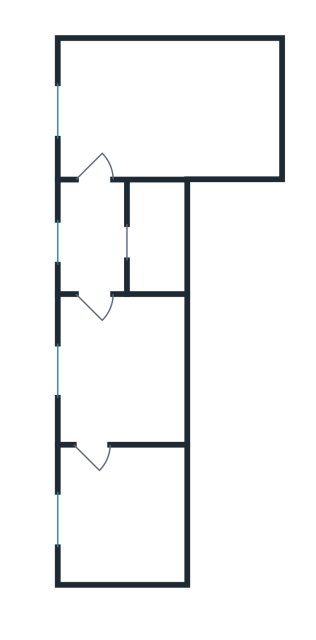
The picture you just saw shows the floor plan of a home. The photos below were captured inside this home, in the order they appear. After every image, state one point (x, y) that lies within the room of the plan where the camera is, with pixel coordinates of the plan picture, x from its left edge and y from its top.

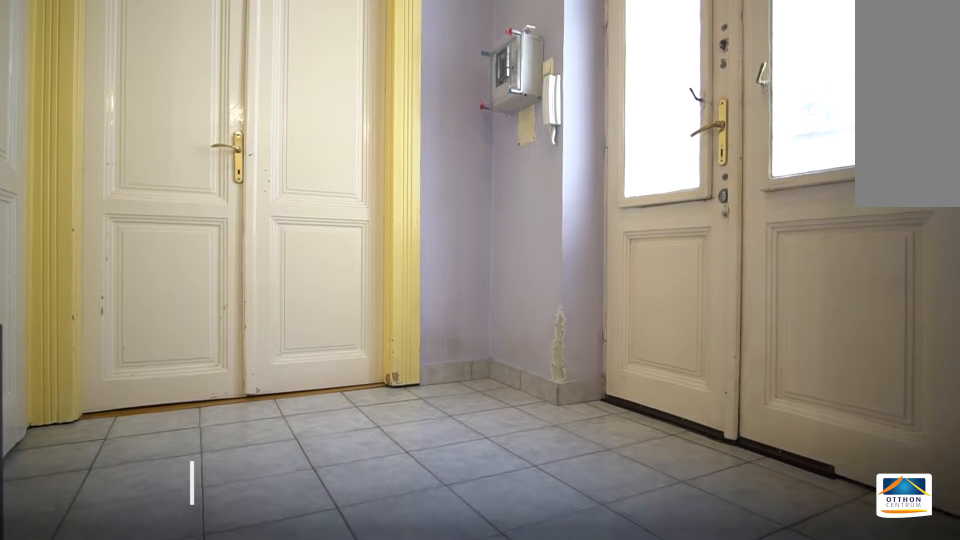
(96, 238)
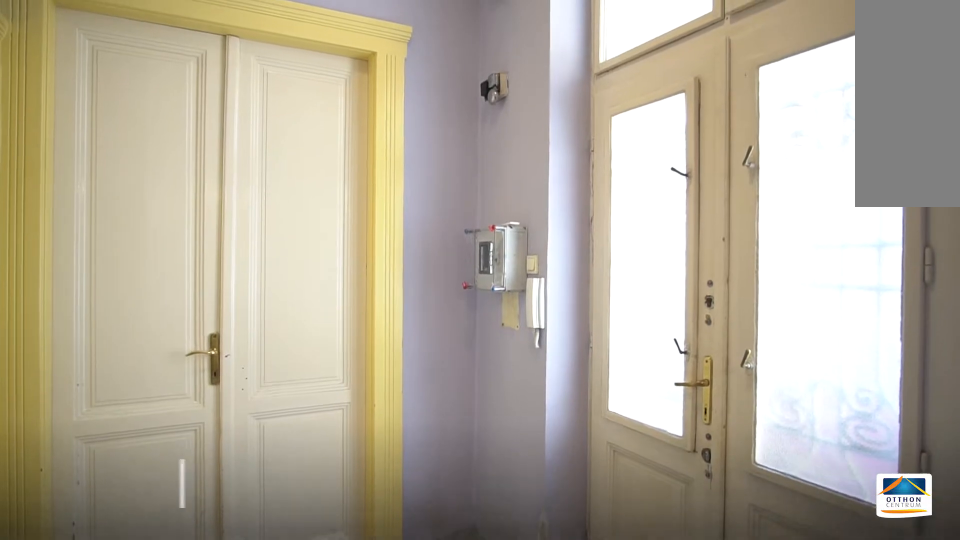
(96, 238)
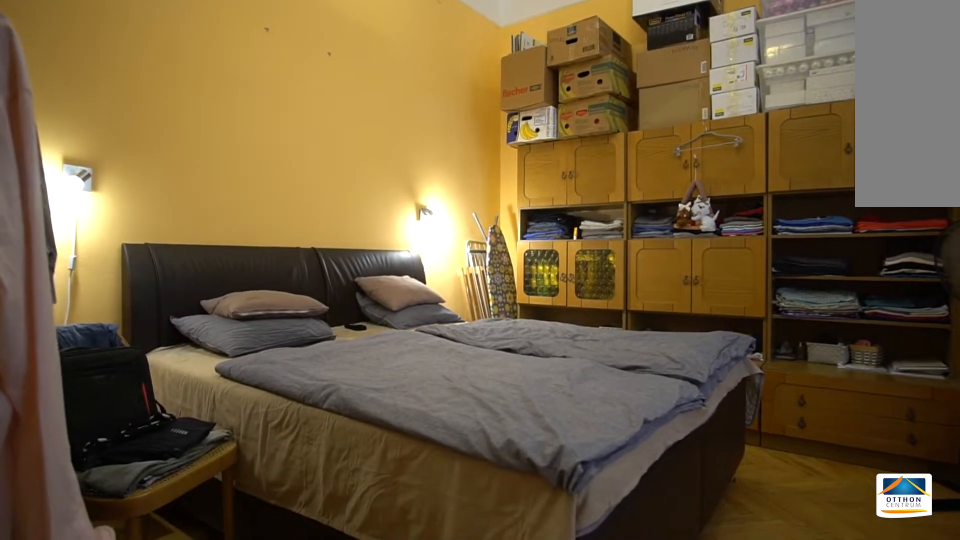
(131, 515)
